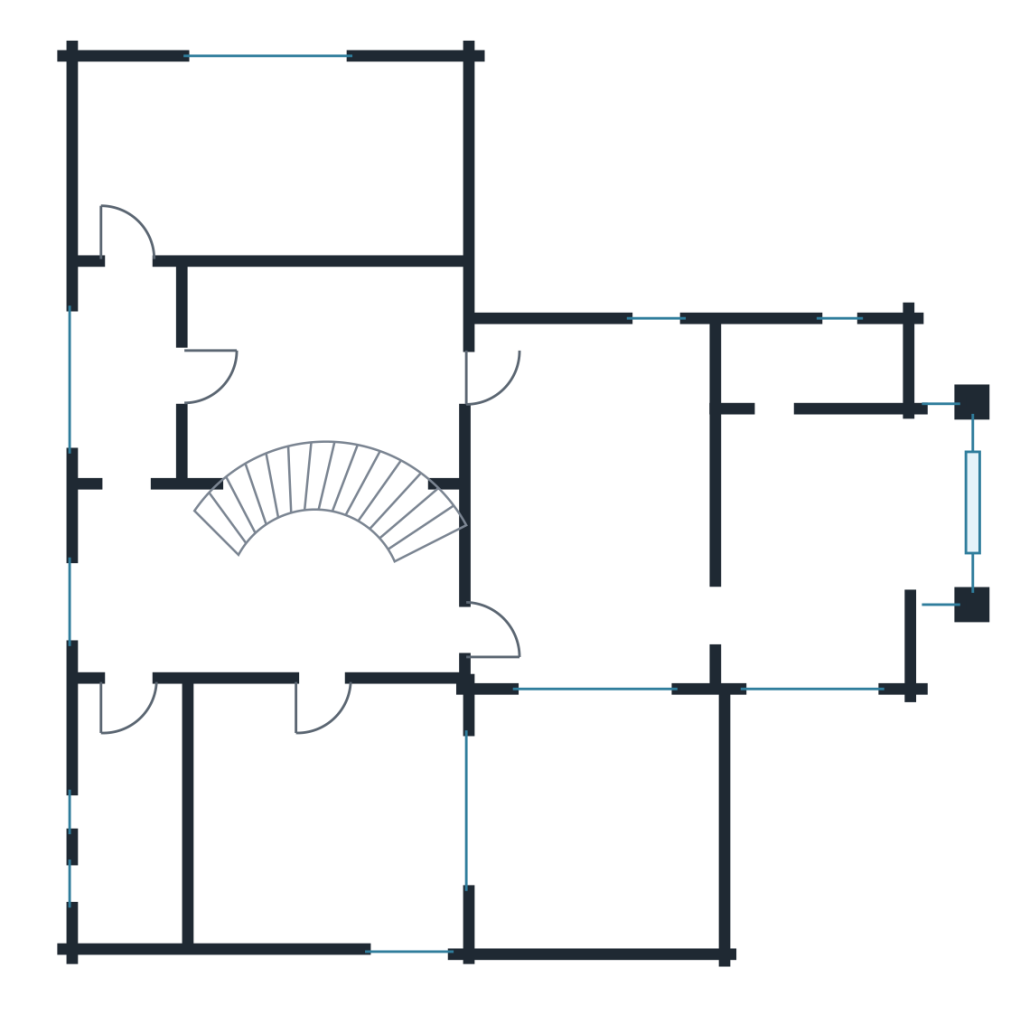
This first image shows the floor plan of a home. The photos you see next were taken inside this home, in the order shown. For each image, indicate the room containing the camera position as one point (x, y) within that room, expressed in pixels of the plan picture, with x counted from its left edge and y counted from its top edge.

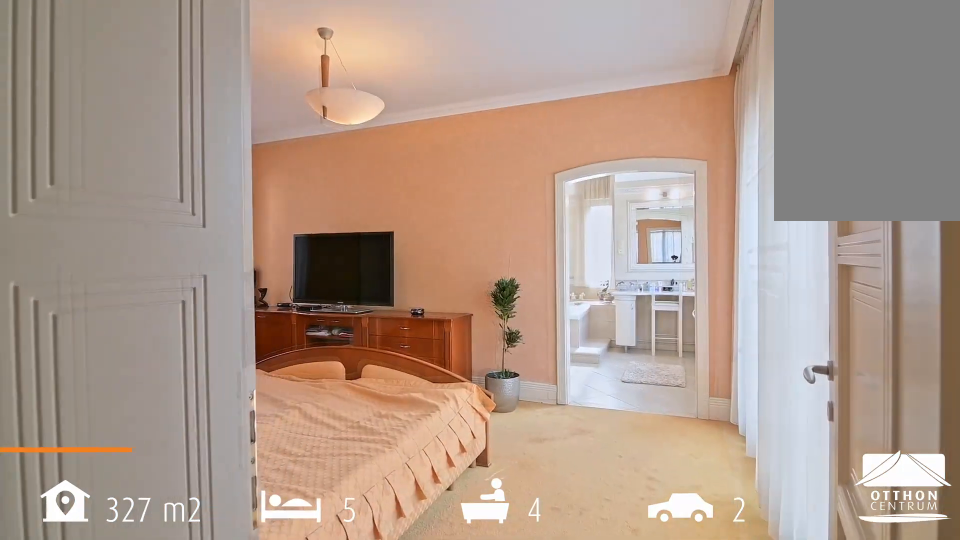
(593, 517)
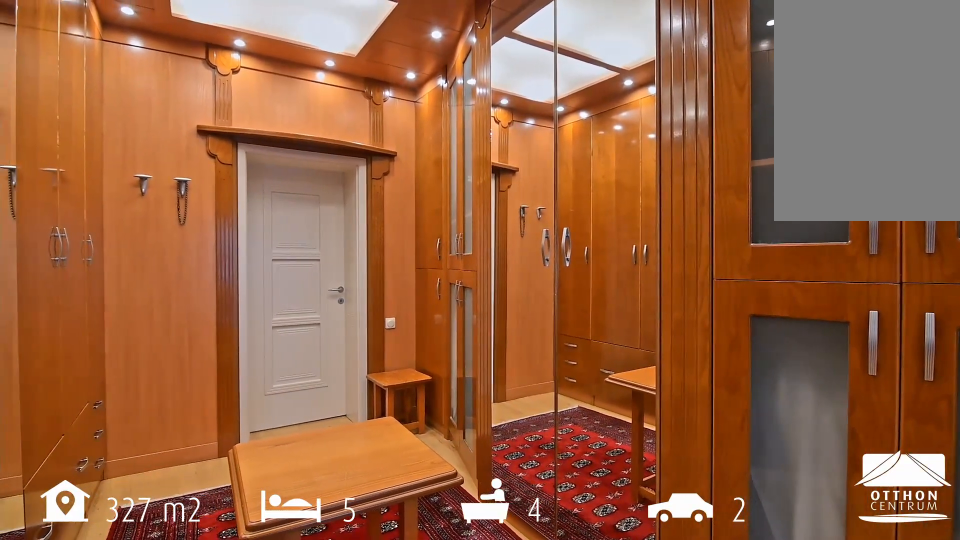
(322, 364)
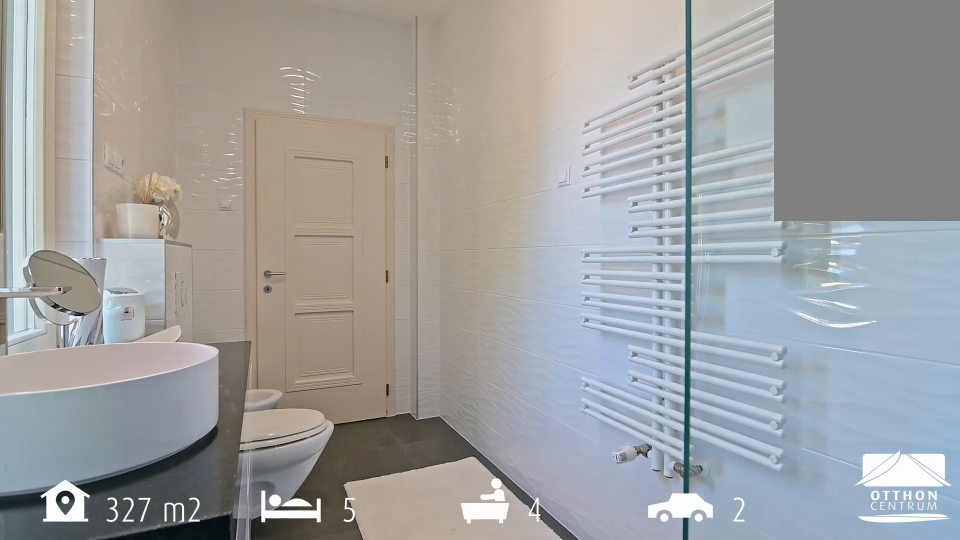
(135, 822)
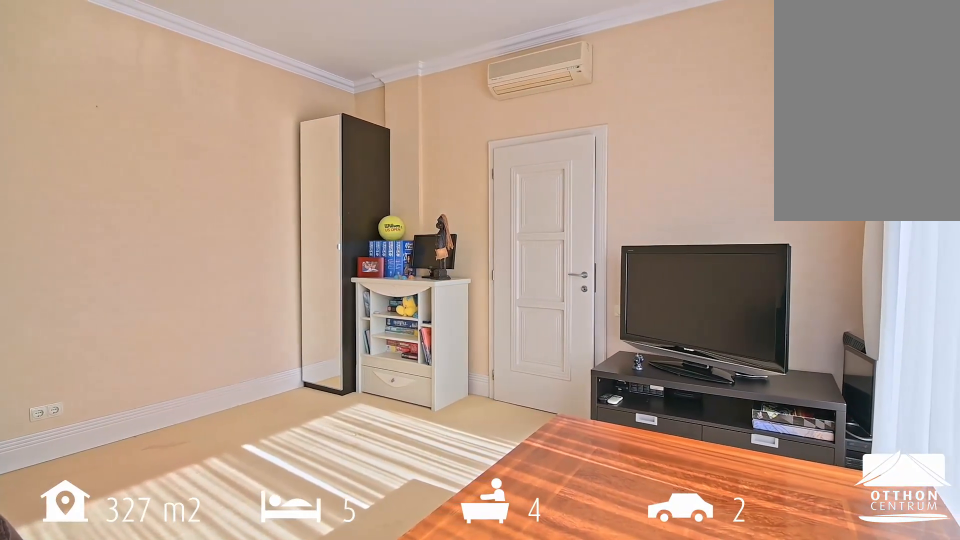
(322, 822)
